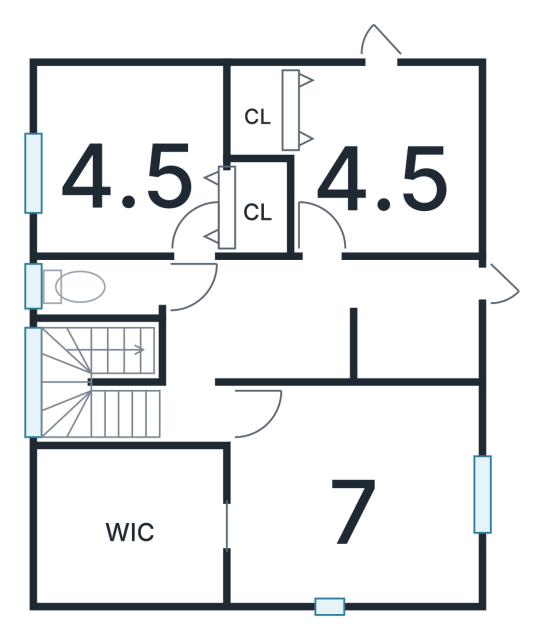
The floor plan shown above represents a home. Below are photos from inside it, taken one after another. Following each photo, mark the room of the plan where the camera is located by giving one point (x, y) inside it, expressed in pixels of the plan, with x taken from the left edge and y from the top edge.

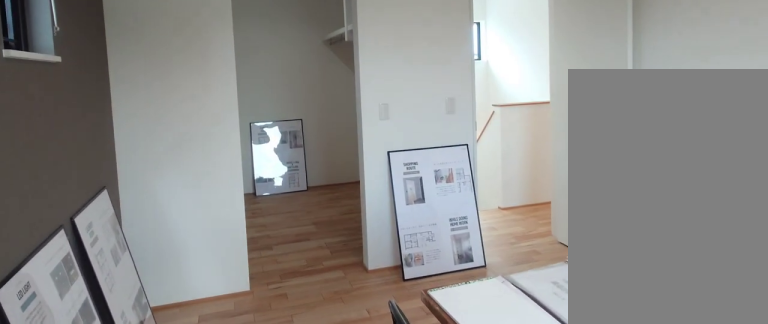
(349, 529)
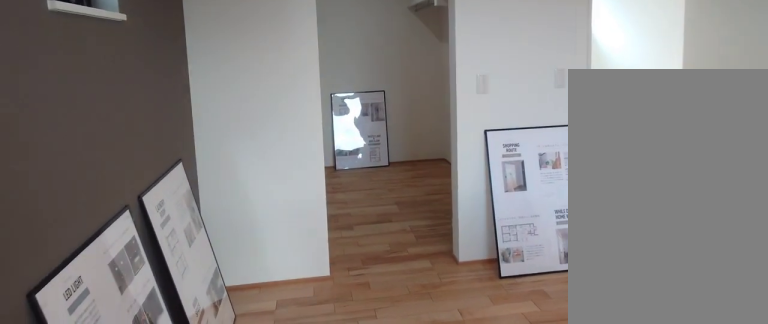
(349, 529)
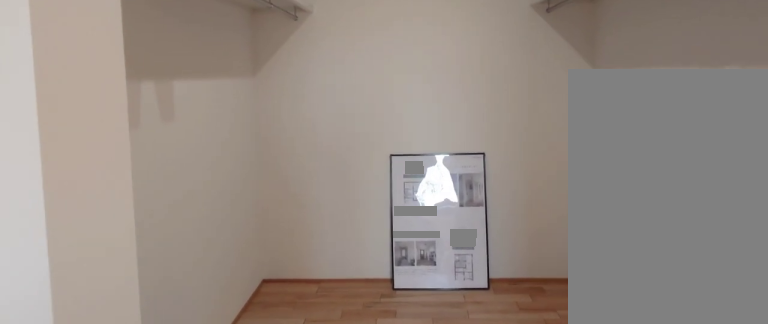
(135, 539)
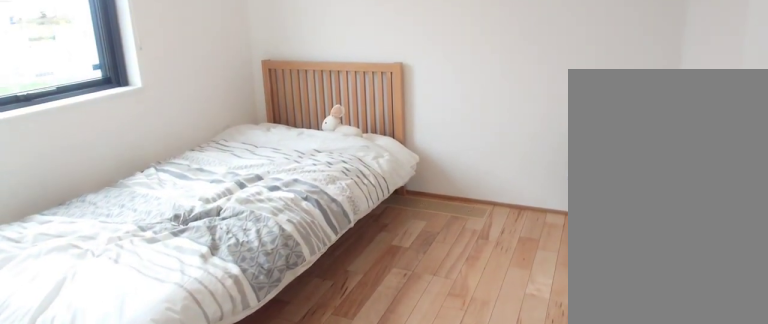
(131, 167)
